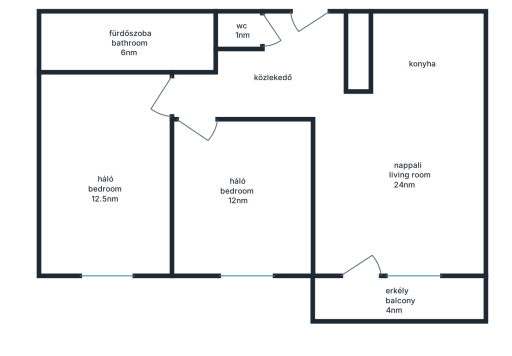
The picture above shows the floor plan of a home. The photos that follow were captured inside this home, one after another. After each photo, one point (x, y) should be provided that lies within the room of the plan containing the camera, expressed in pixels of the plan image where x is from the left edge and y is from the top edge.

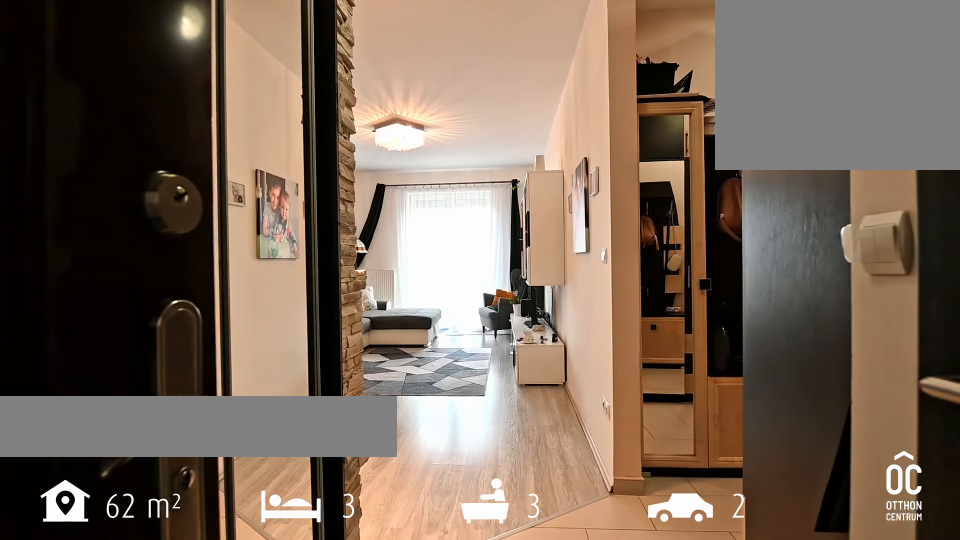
(300, 36)
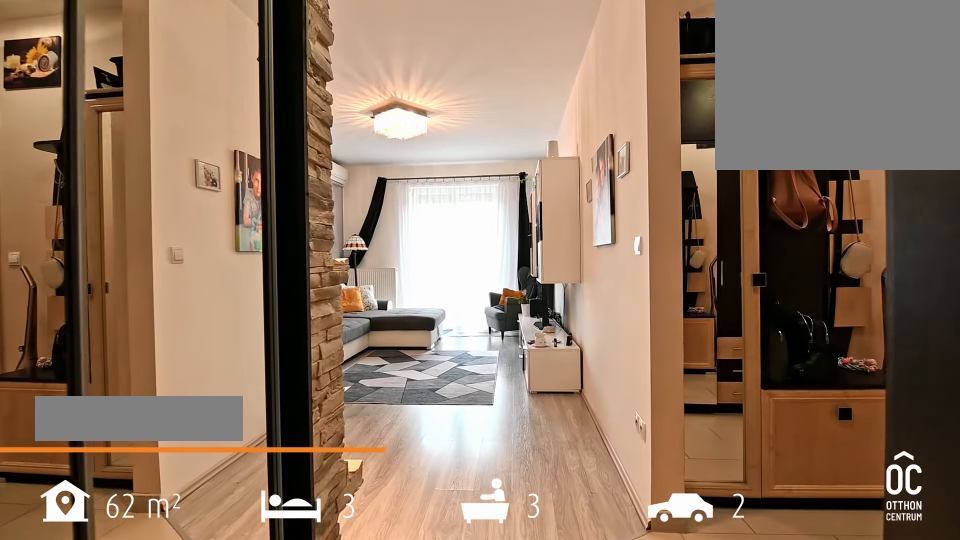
(300, 36)
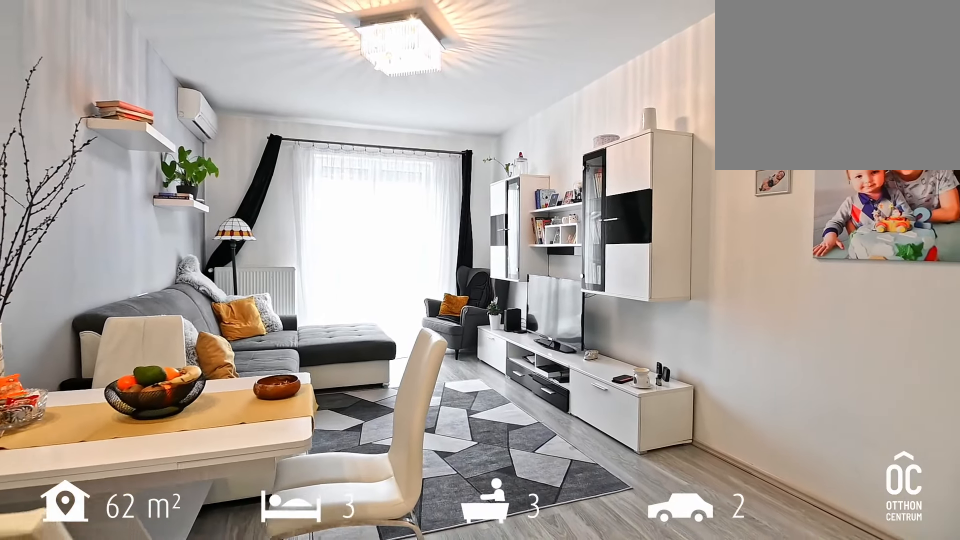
(404, 187)
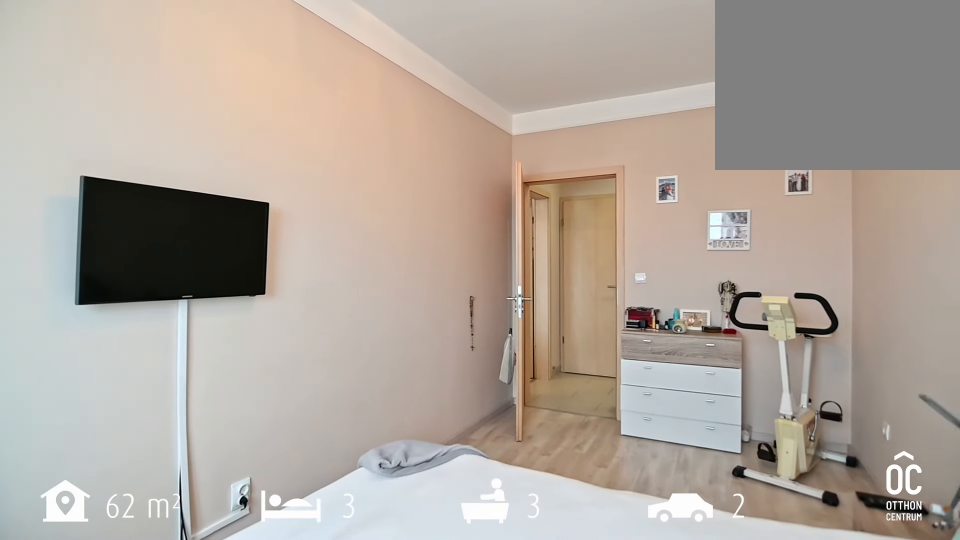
(239, 197)
